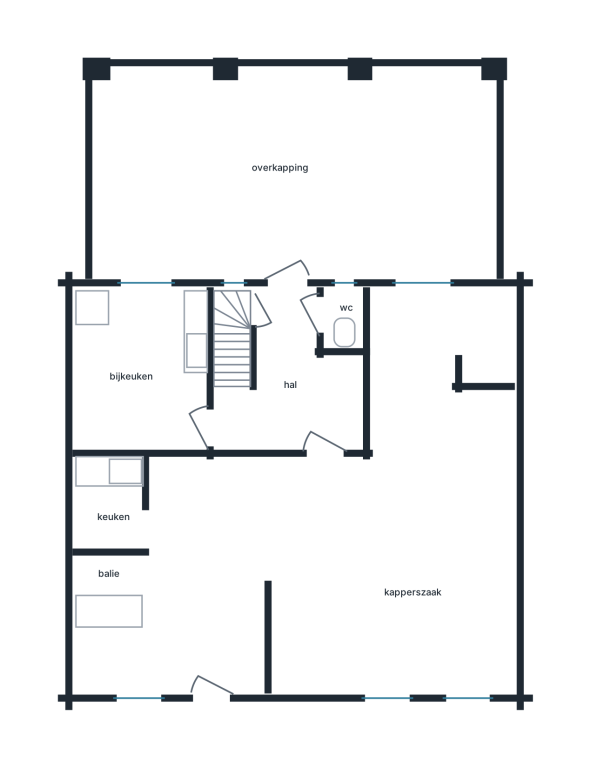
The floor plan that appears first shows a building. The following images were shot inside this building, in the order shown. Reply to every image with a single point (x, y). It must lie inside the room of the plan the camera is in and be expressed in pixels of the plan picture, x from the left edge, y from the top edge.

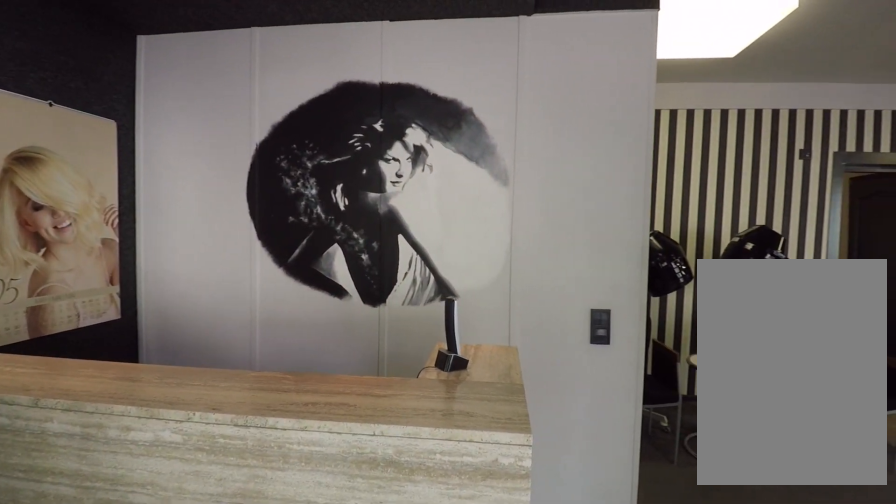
(170, 574)
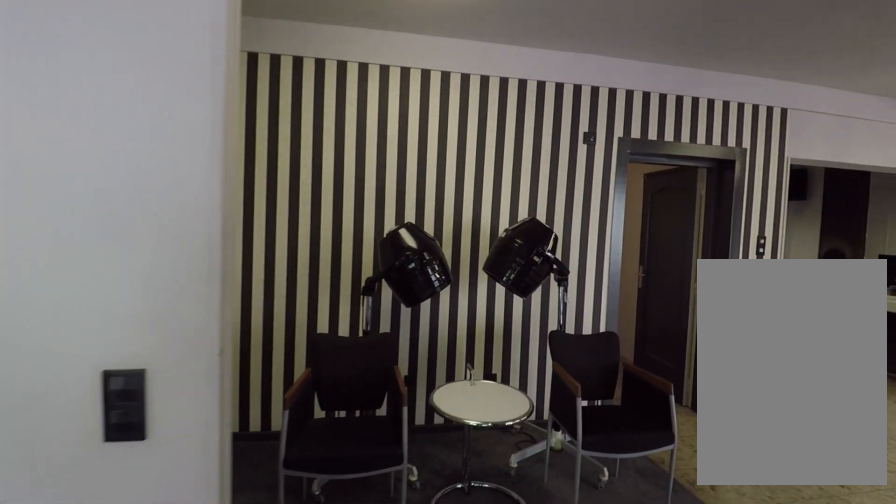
(170, 574)
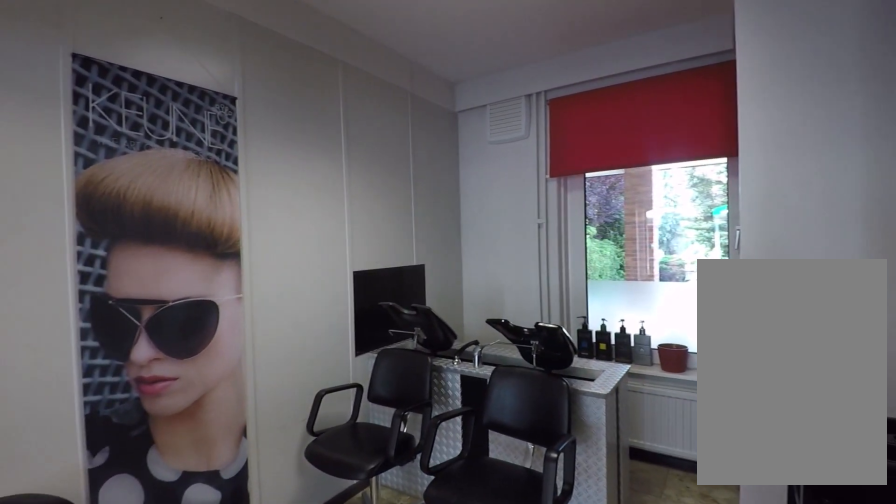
(400, 531)
